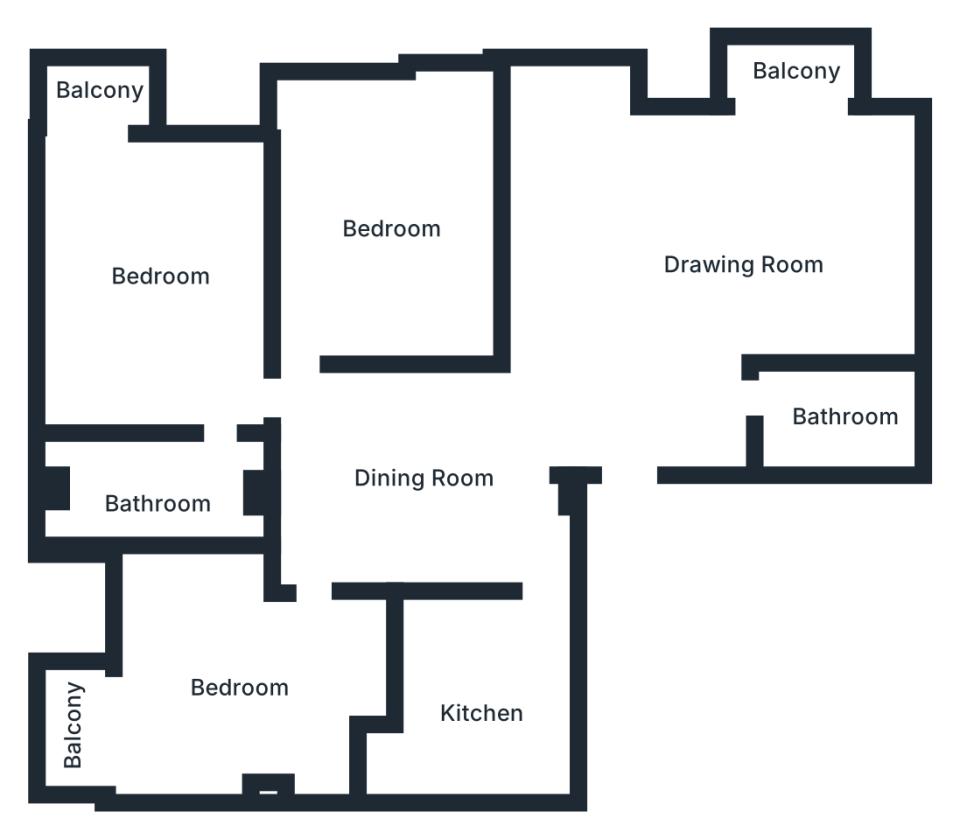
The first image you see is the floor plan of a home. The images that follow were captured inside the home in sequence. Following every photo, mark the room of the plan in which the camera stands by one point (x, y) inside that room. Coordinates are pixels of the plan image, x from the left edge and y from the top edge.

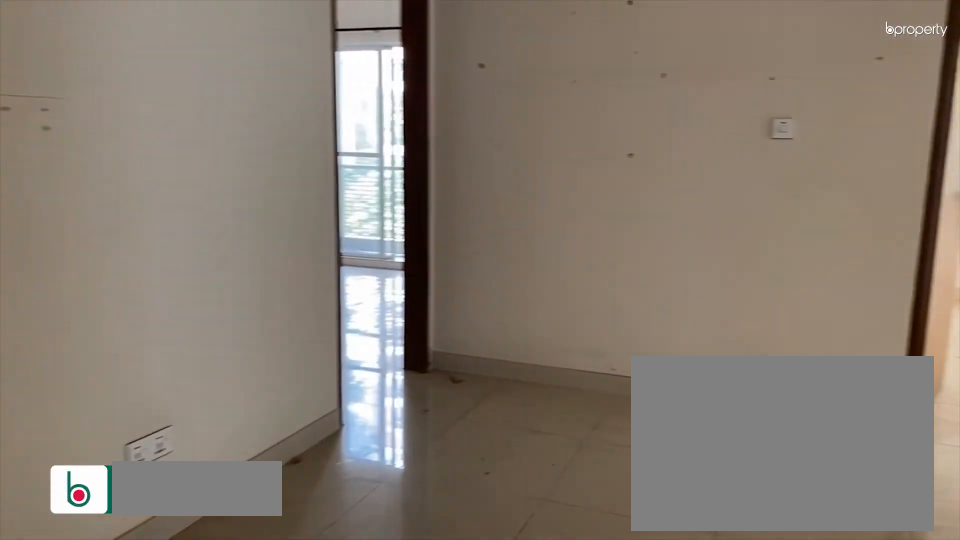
(429, 475)
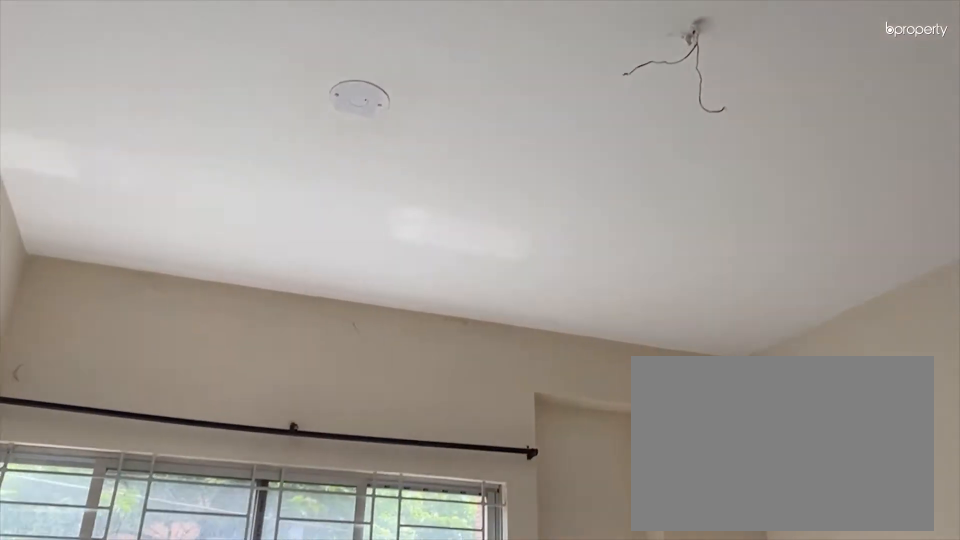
(398, 229)
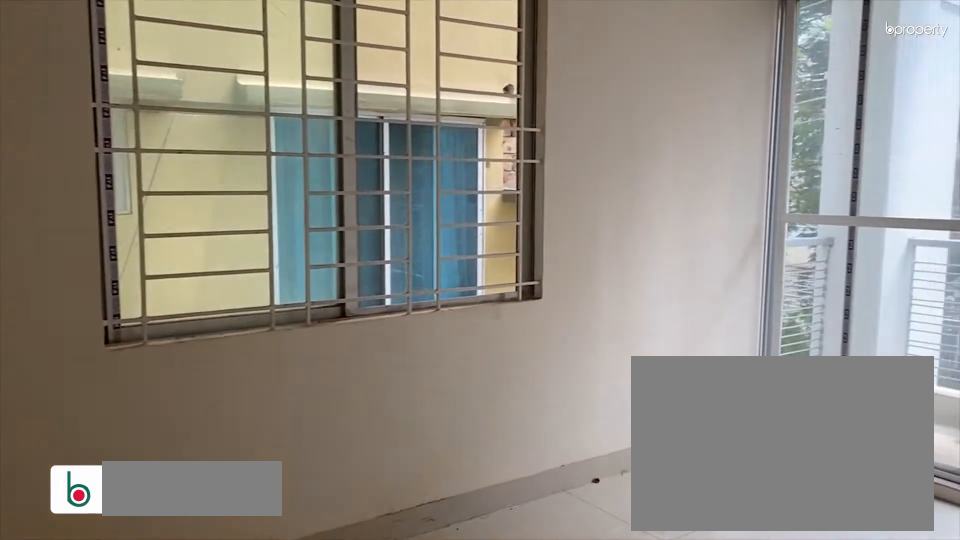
(168, 280)
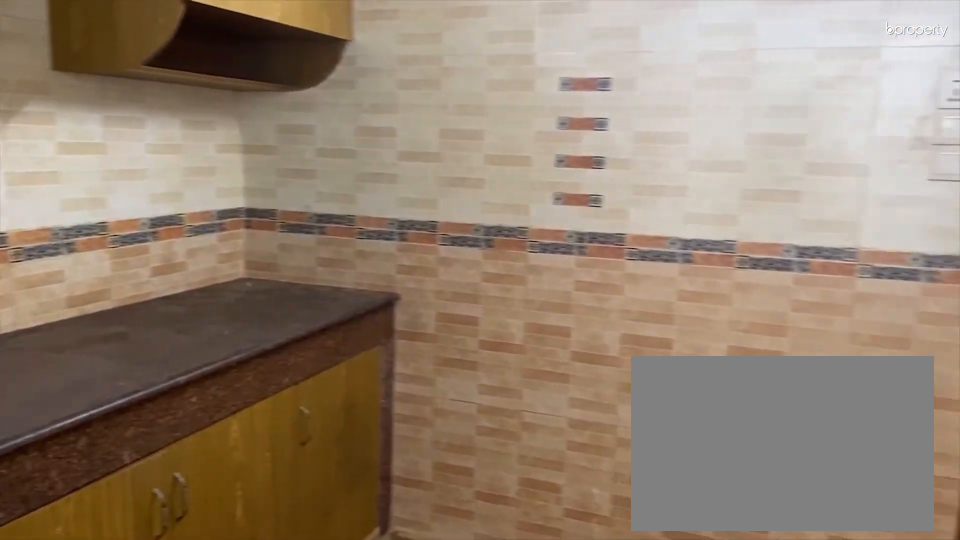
(484, 709)
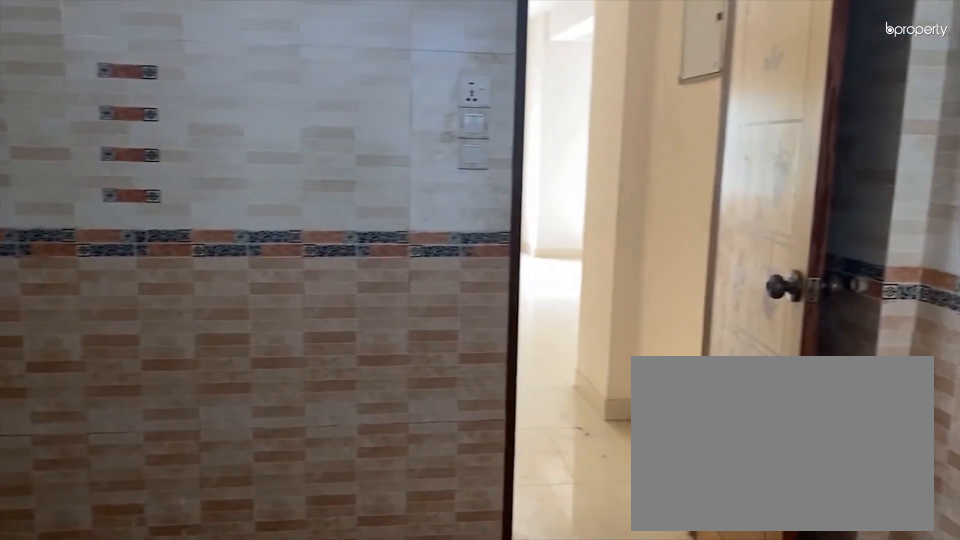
(484, 709)
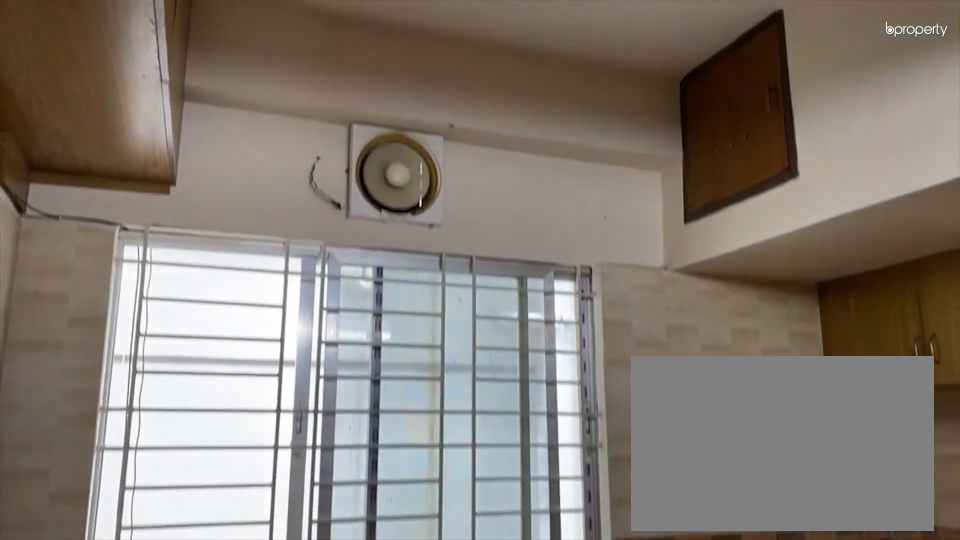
(484, 709)
